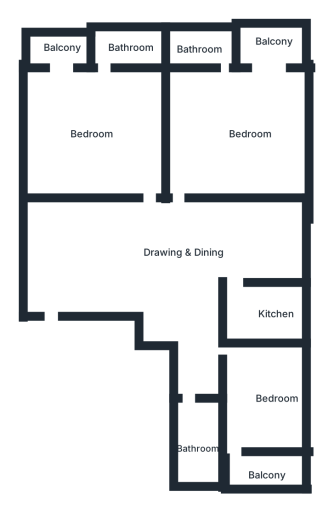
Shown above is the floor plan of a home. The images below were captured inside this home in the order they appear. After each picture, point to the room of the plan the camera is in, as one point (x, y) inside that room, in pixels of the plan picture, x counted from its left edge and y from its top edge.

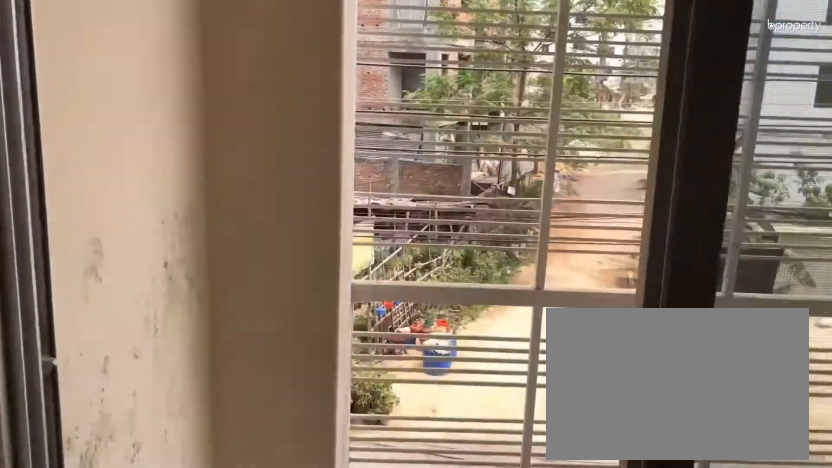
(272, 75)
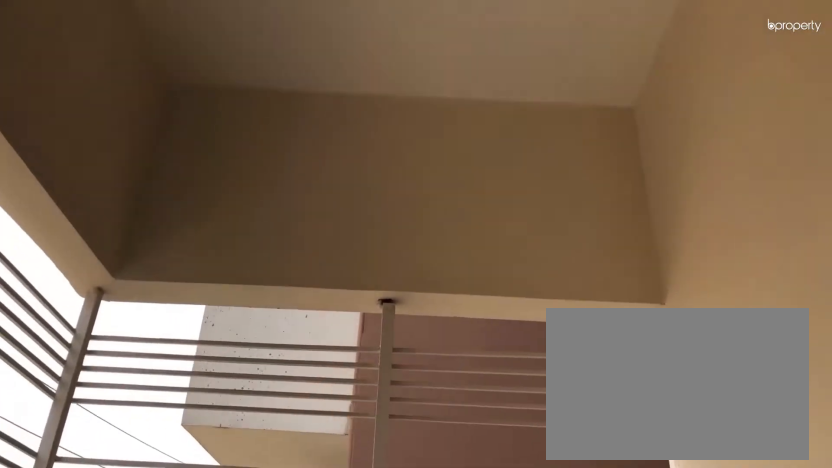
(270, 53)
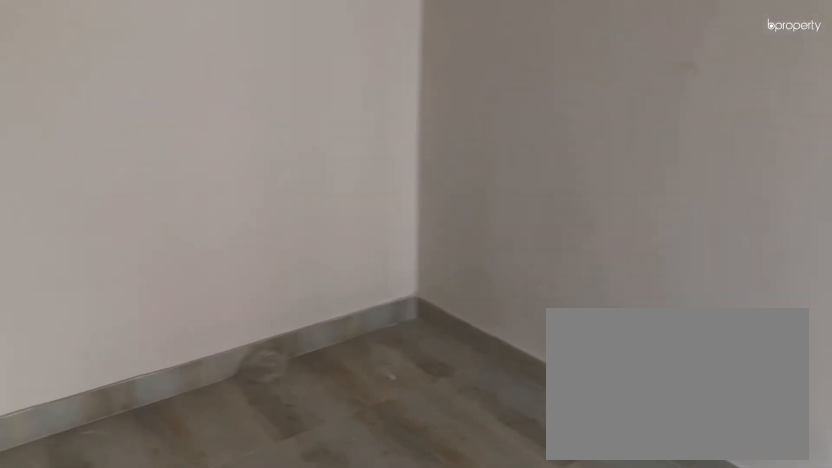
(98, 84)
